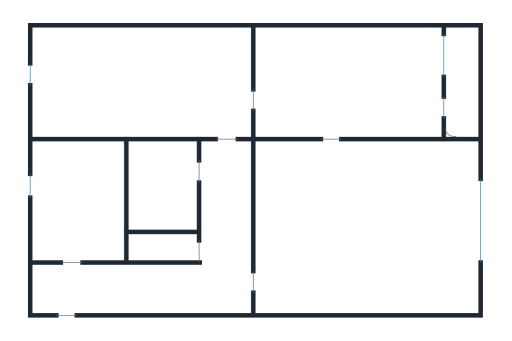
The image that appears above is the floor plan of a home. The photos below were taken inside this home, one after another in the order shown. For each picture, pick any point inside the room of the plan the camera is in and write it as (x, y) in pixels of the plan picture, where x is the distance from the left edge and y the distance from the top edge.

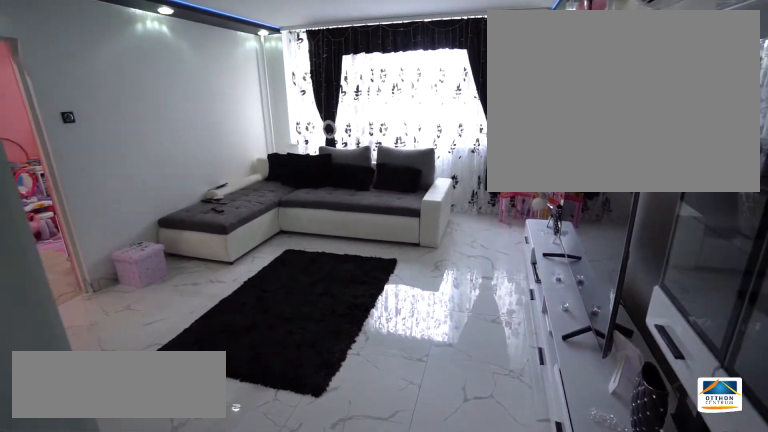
(363, 228)
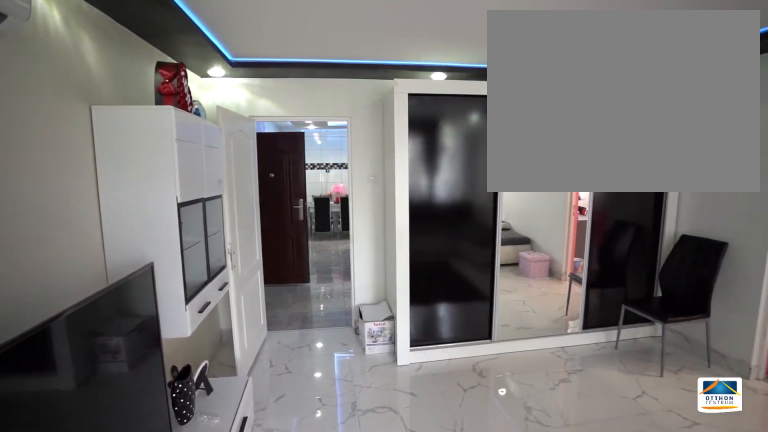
(363, 228)
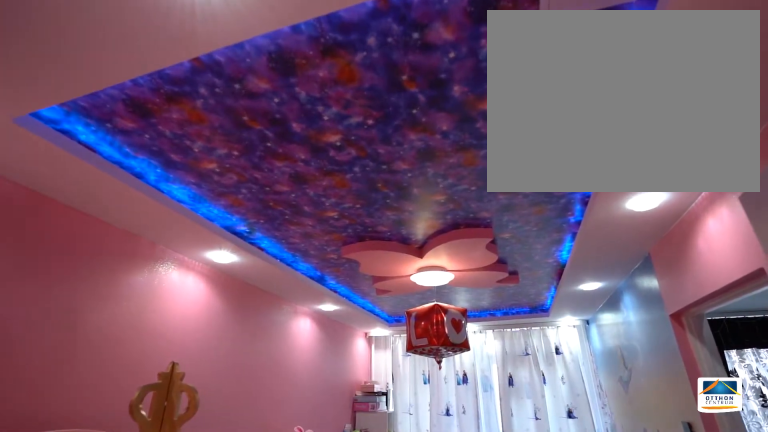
(345, 76)
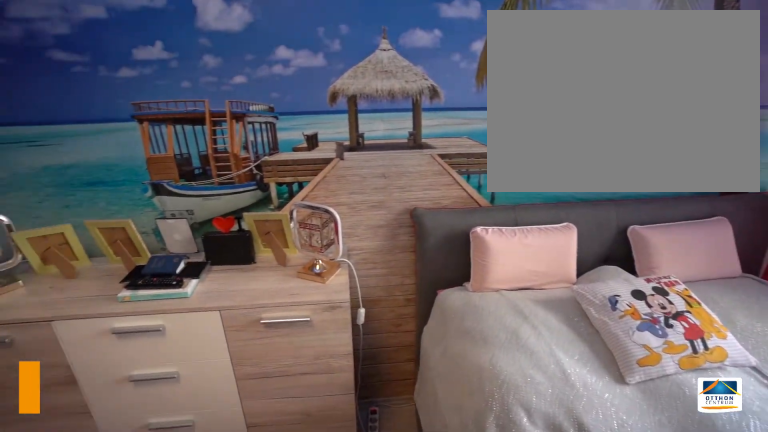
(140, 88)
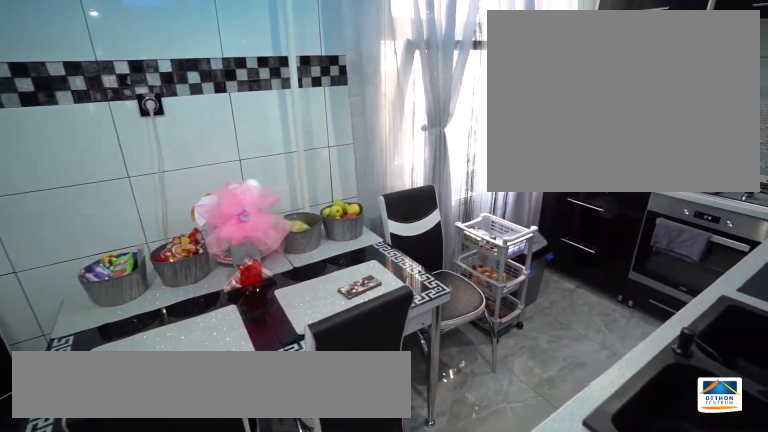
(74, 205)
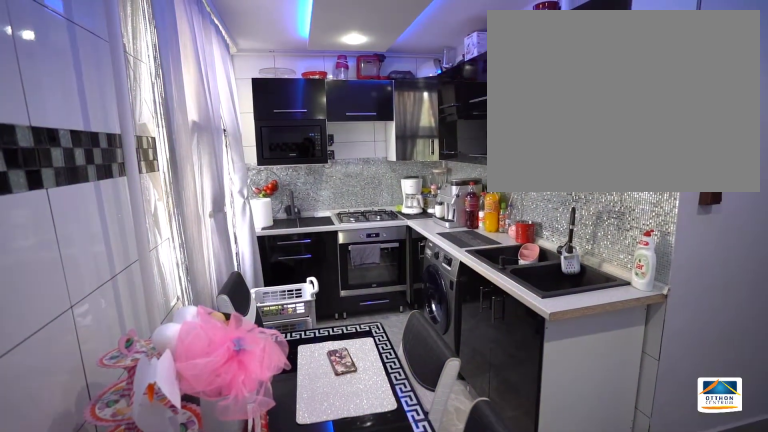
(74, 205)
